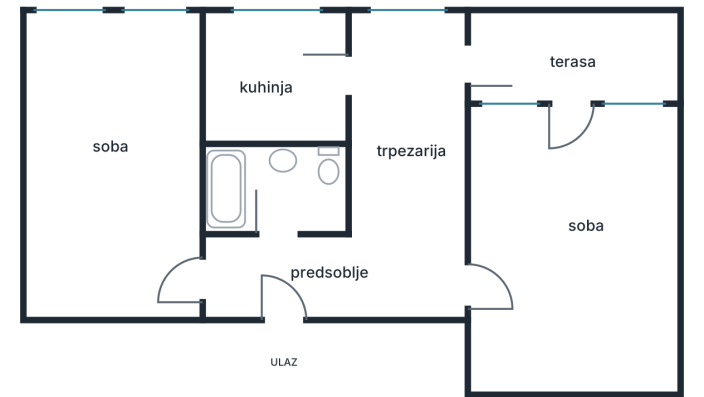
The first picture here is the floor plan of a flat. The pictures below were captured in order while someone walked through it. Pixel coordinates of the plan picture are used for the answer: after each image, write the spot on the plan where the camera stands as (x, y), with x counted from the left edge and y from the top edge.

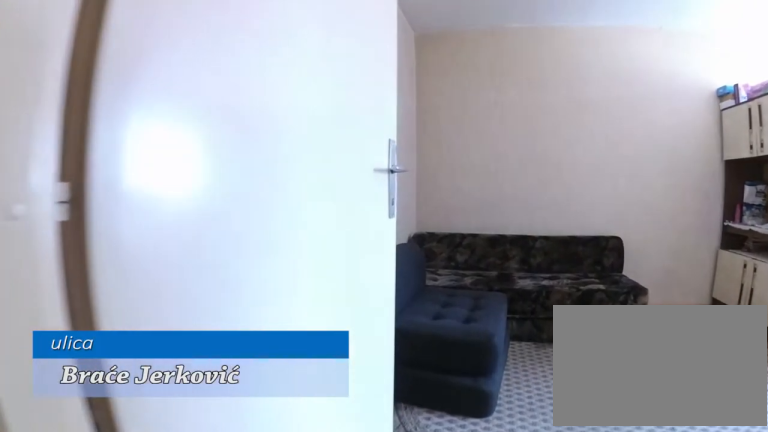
(233, 277)
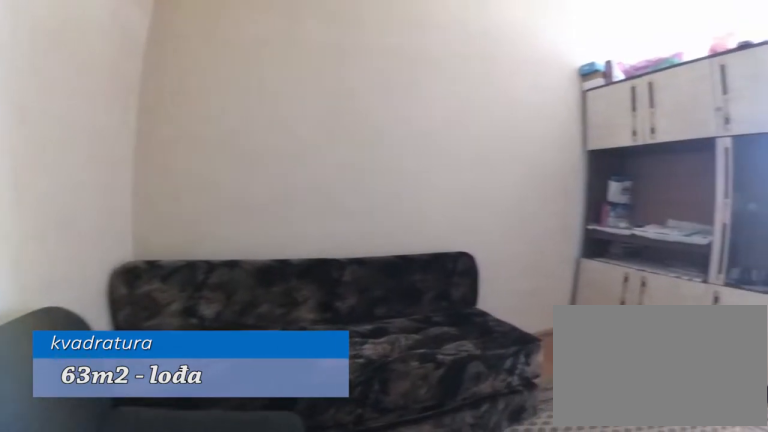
(182, 283)
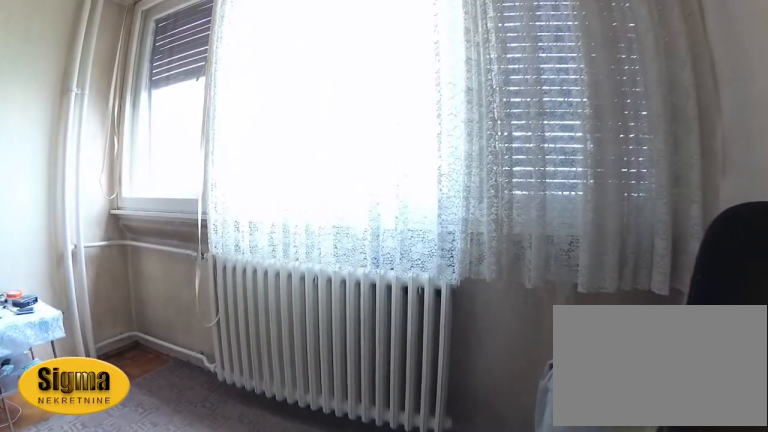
(170, 105)
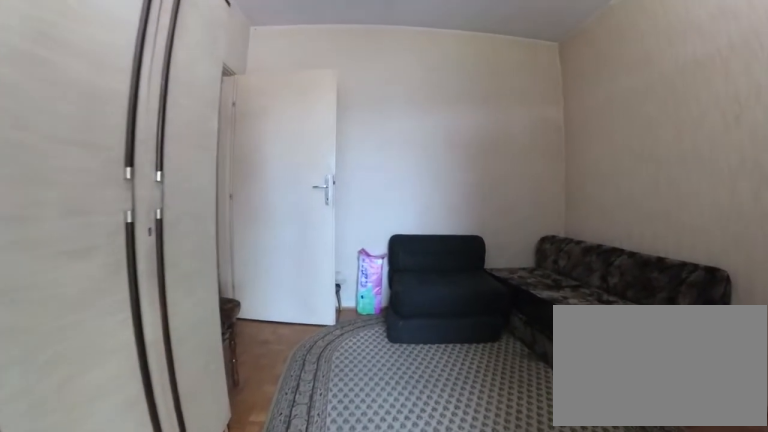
(160, 132)
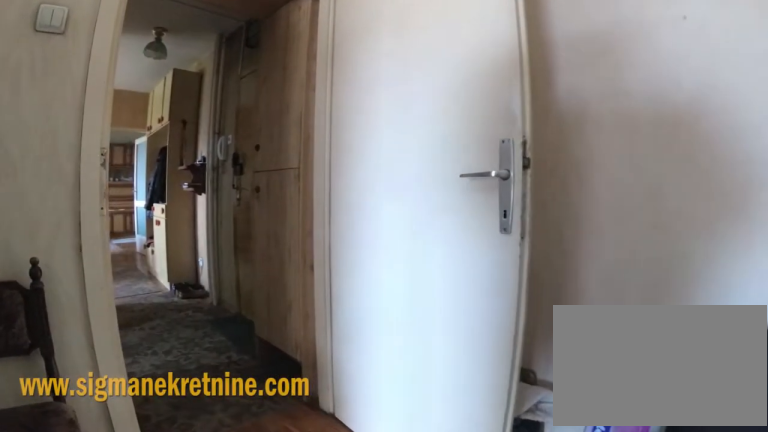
(153, 234)
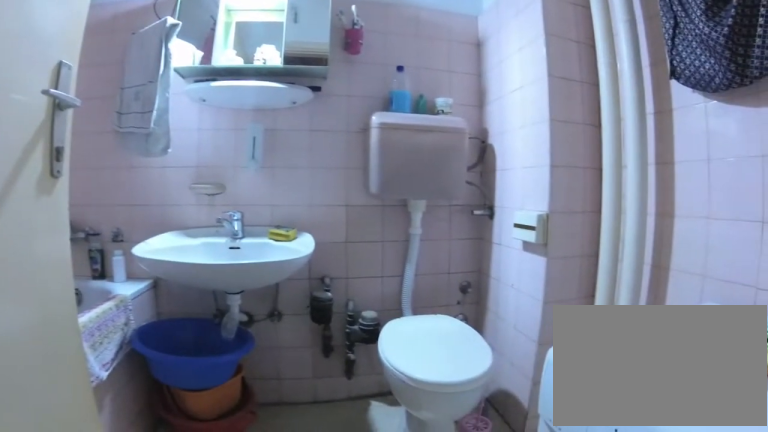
(269, 244)
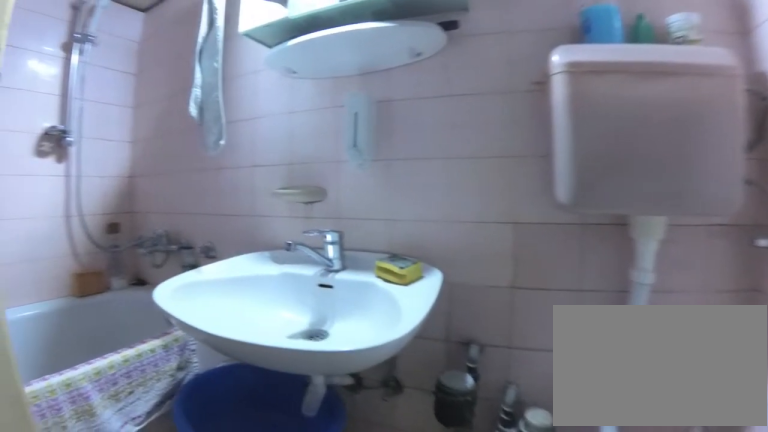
(282, 204)
